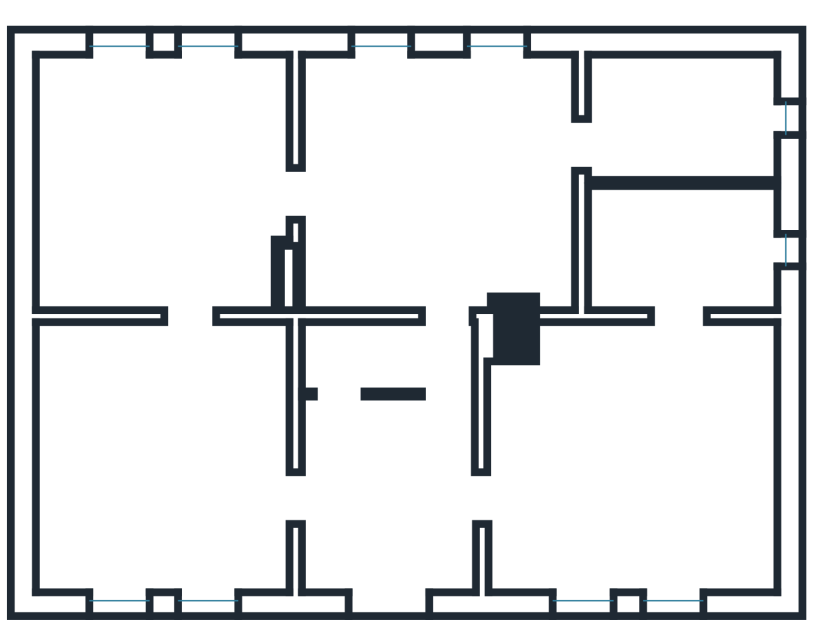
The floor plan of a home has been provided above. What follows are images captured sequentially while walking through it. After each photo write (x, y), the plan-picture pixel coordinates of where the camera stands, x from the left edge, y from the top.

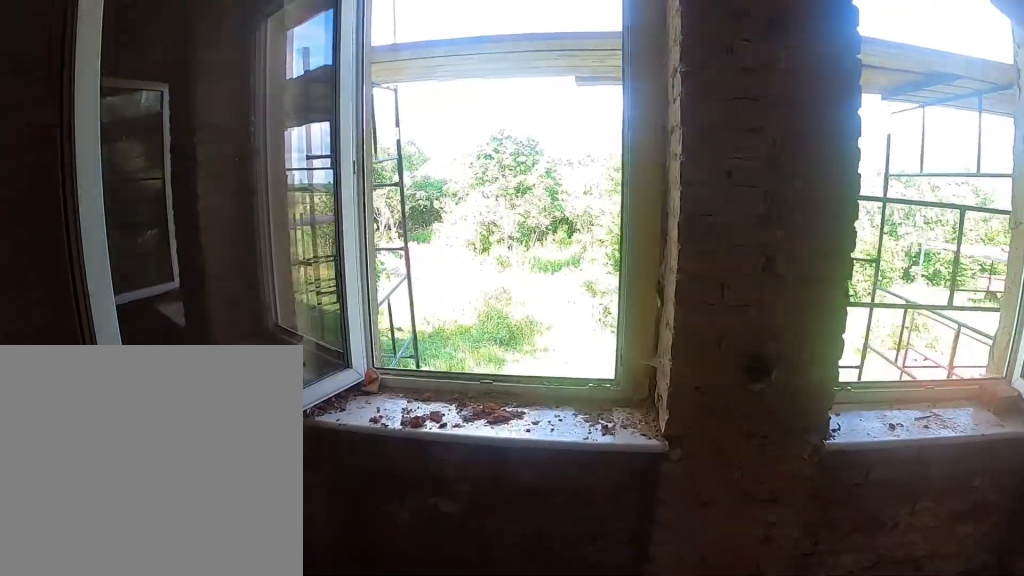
(117, 163)
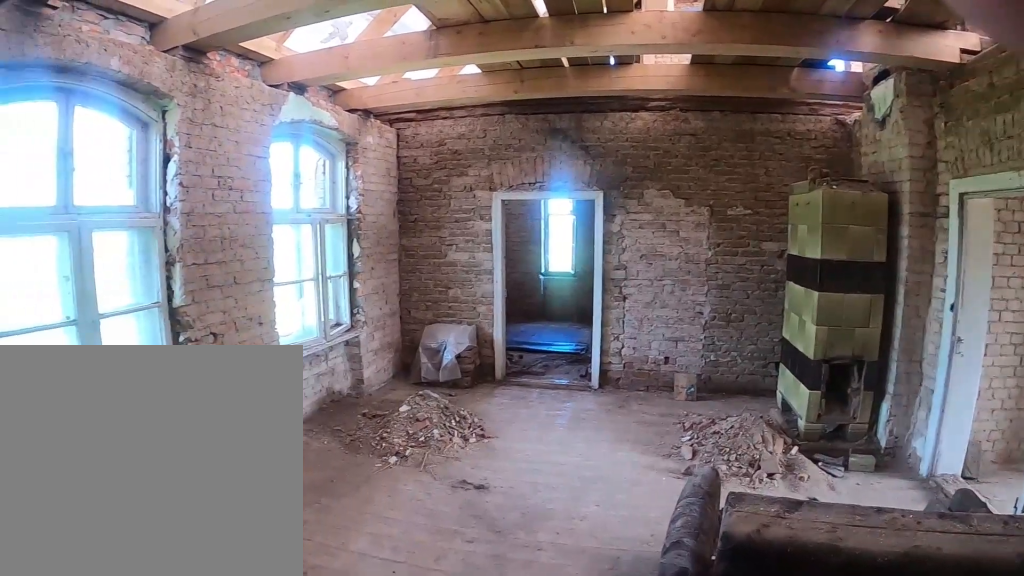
(300, 193)
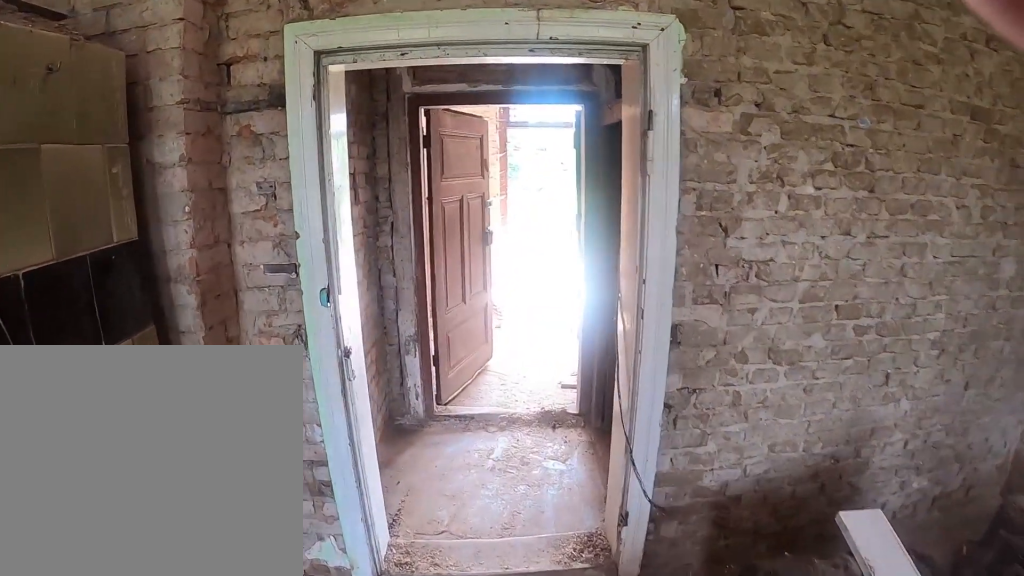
(485, 267)
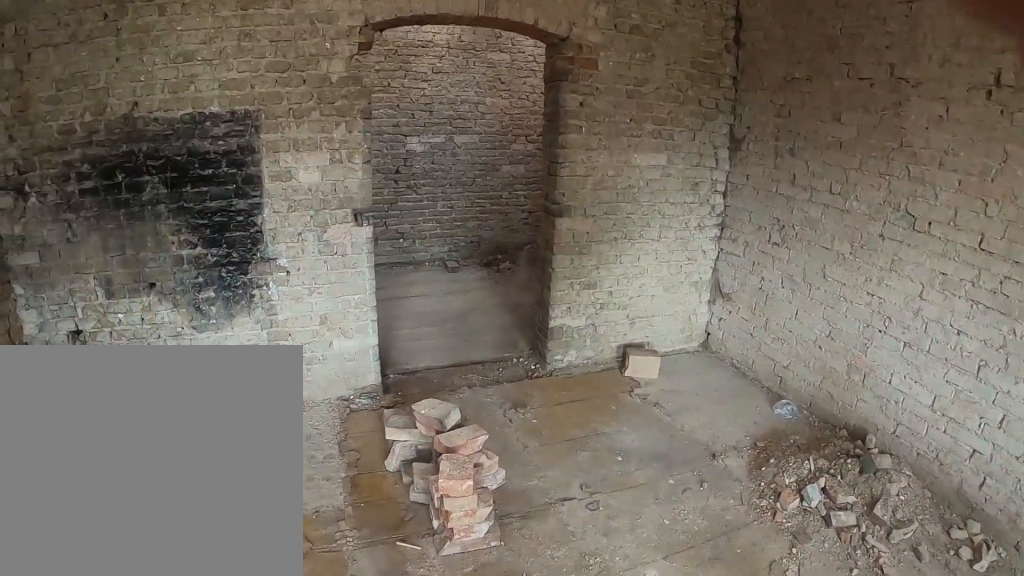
(575, 429)
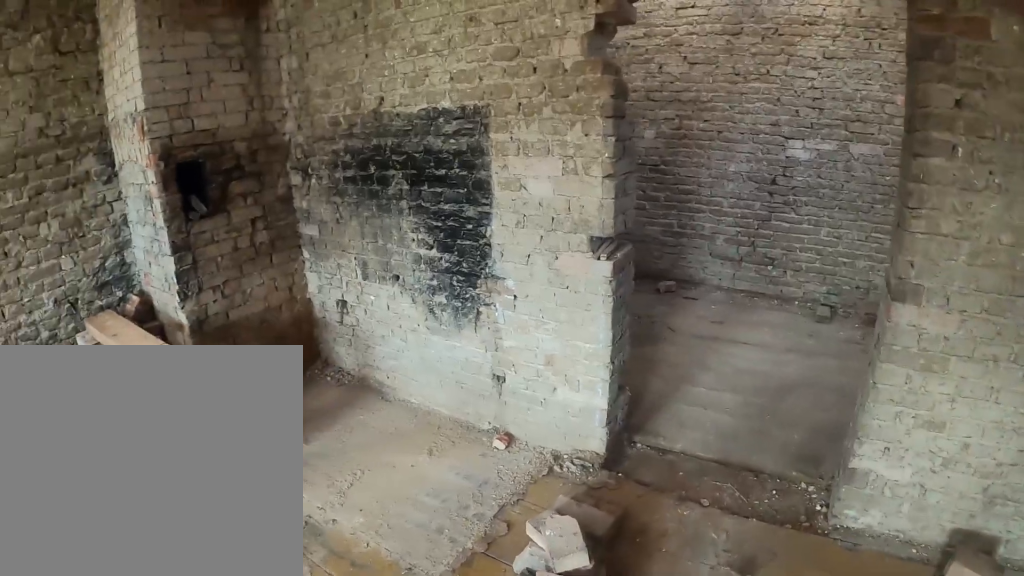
(613, 408)
